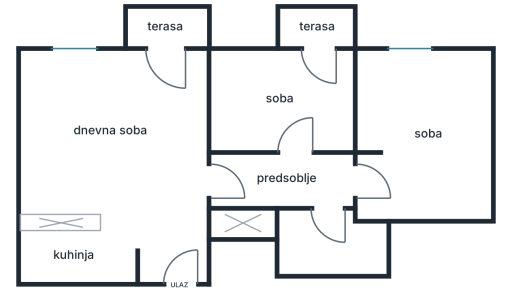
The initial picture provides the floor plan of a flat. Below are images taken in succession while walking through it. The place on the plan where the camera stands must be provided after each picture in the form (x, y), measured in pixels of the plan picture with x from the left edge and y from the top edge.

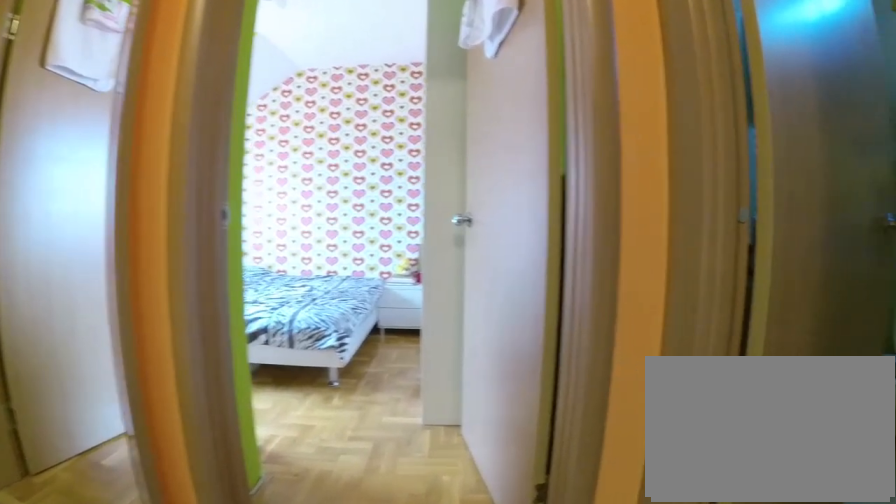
(269, 178)
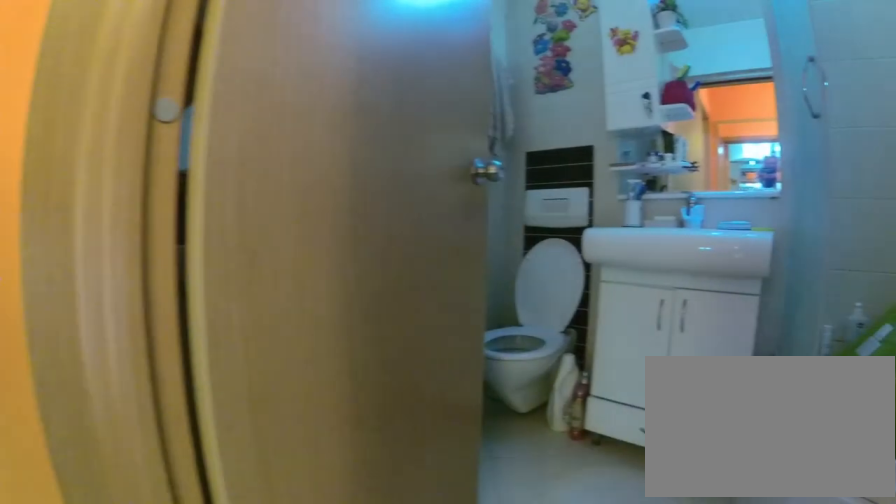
(298, 178)
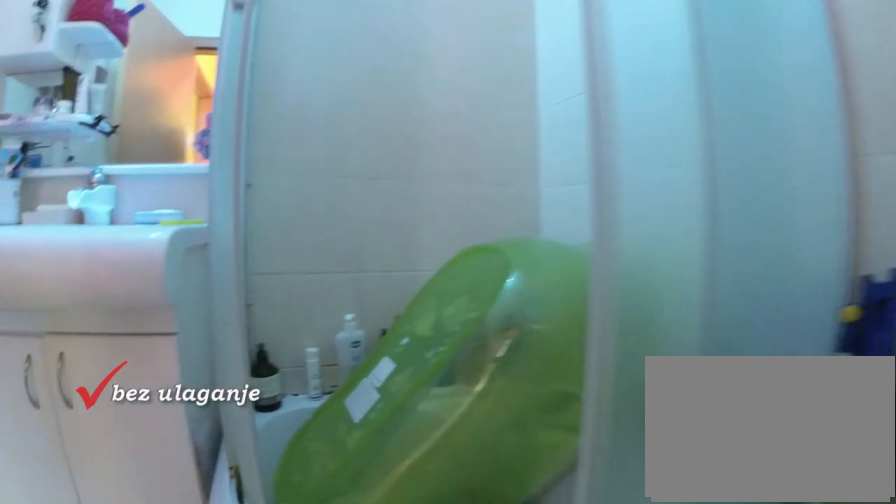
(321, 214)
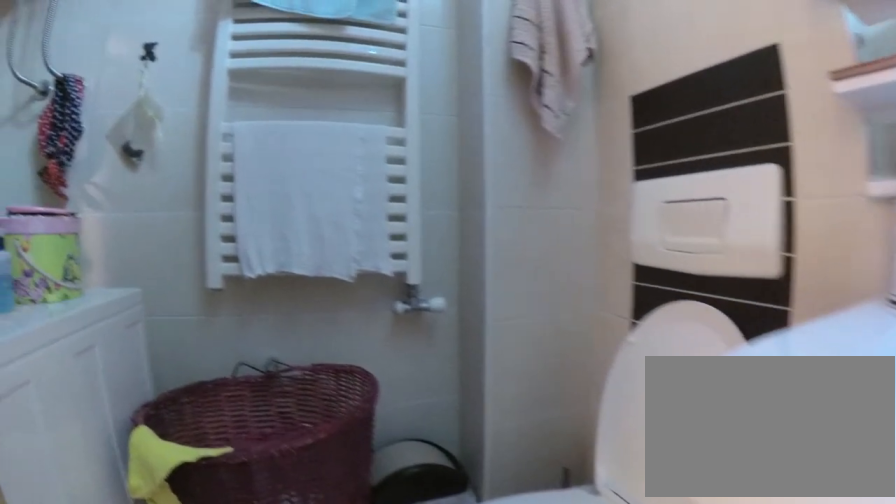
(311, 236)
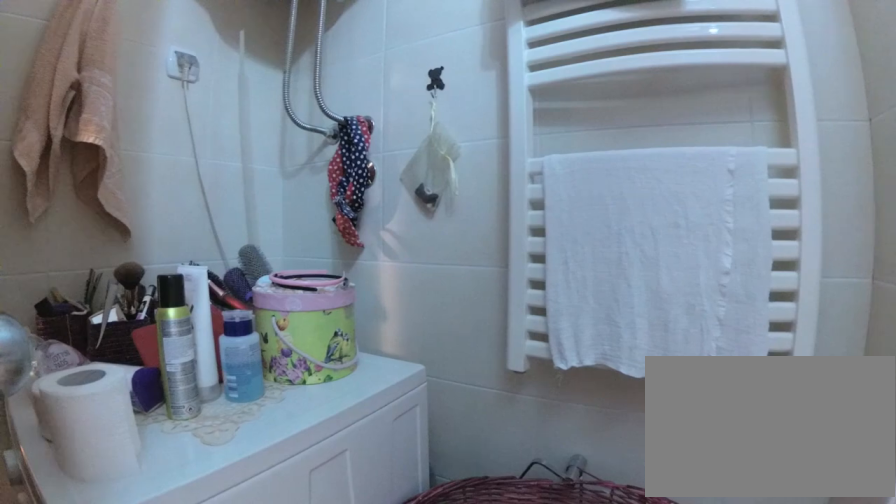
(314, 247)
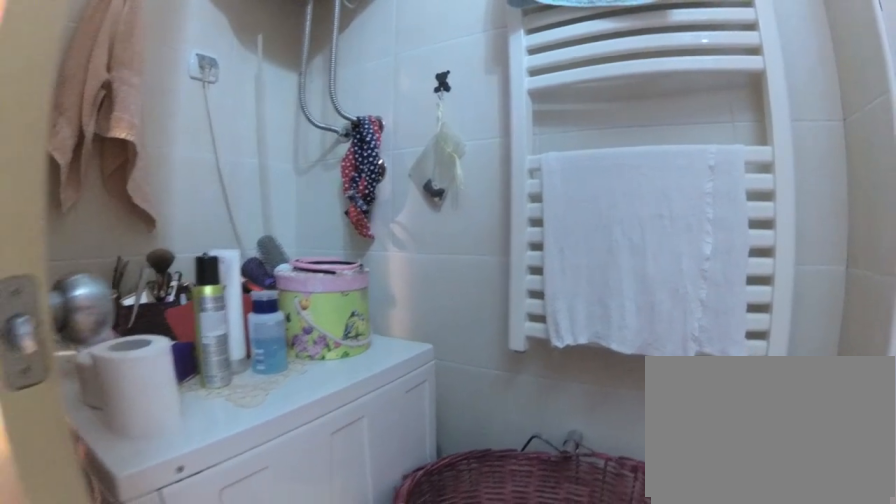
(311, 249)
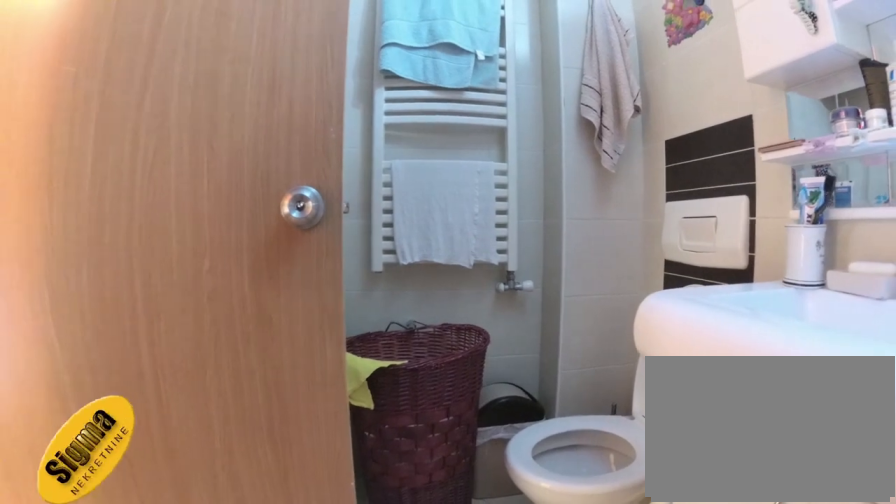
(301, 255)
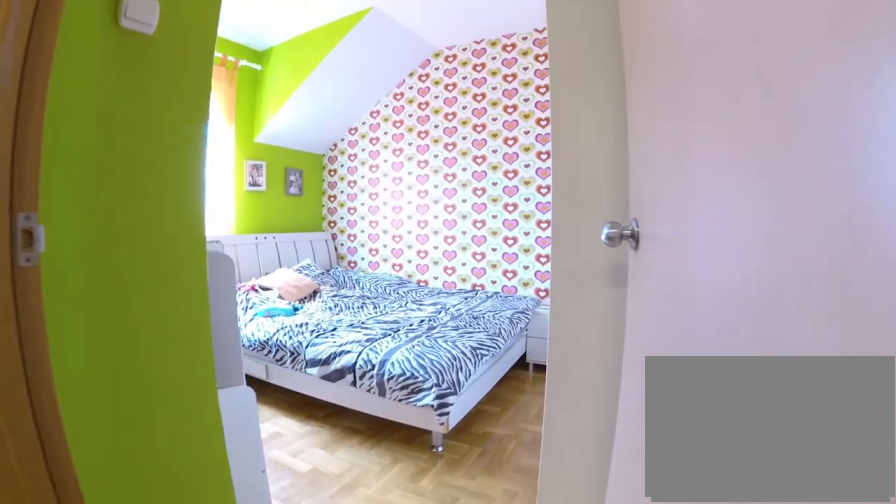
(329, 206)
